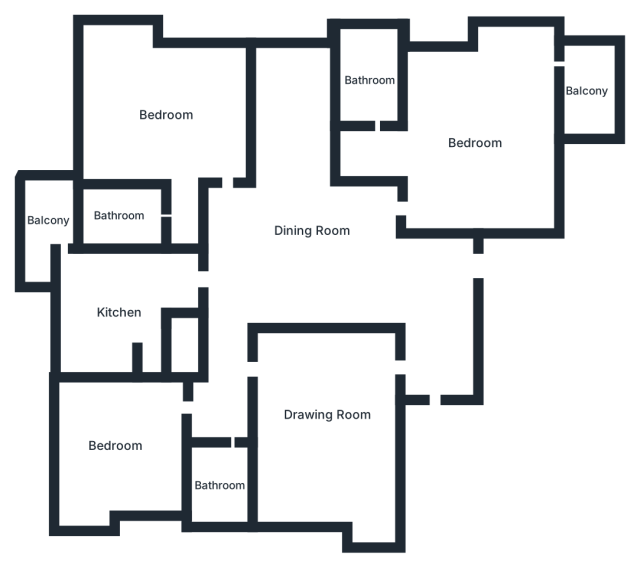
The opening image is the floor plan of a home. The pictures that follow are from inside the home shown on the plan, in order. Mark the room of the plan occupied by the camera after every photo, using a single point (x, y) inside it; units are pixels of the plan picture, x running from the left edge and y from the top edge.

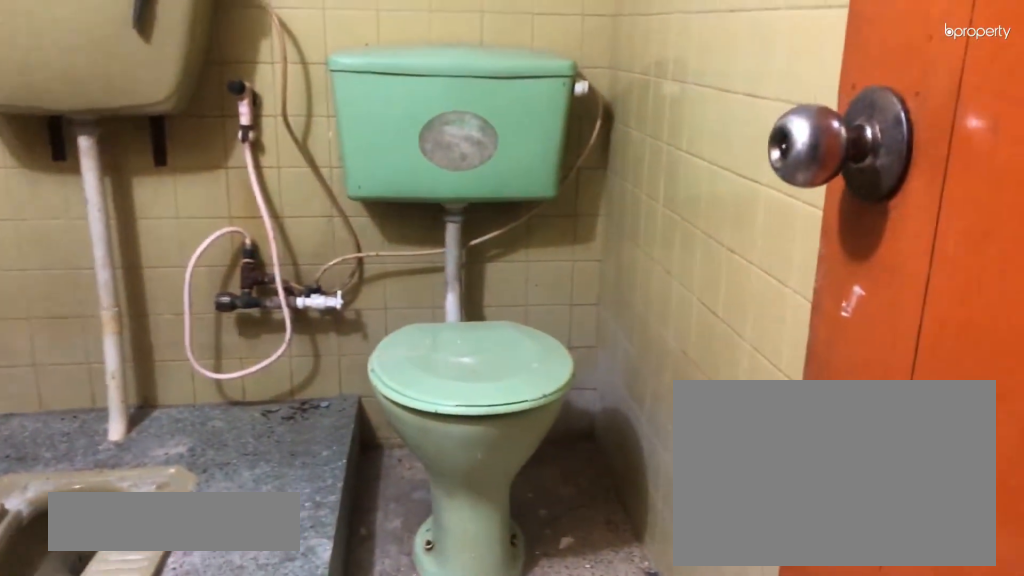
(119, 215)
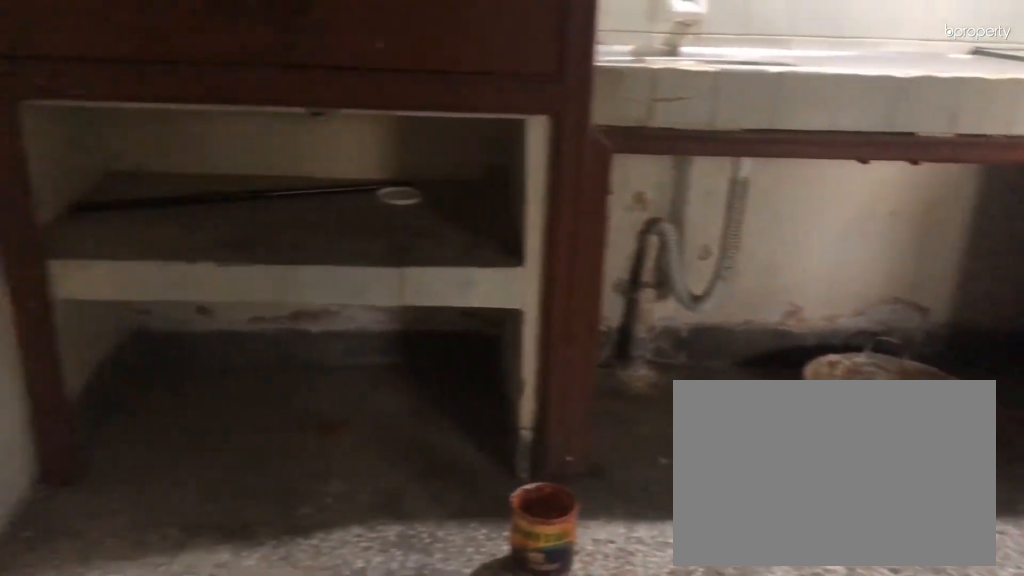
(115, 320)
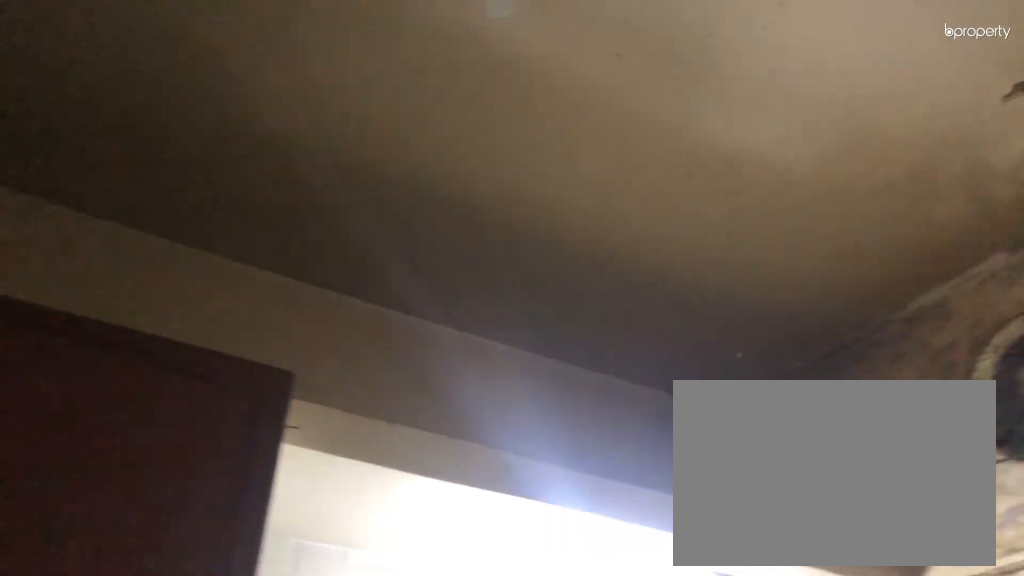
(115, 320)
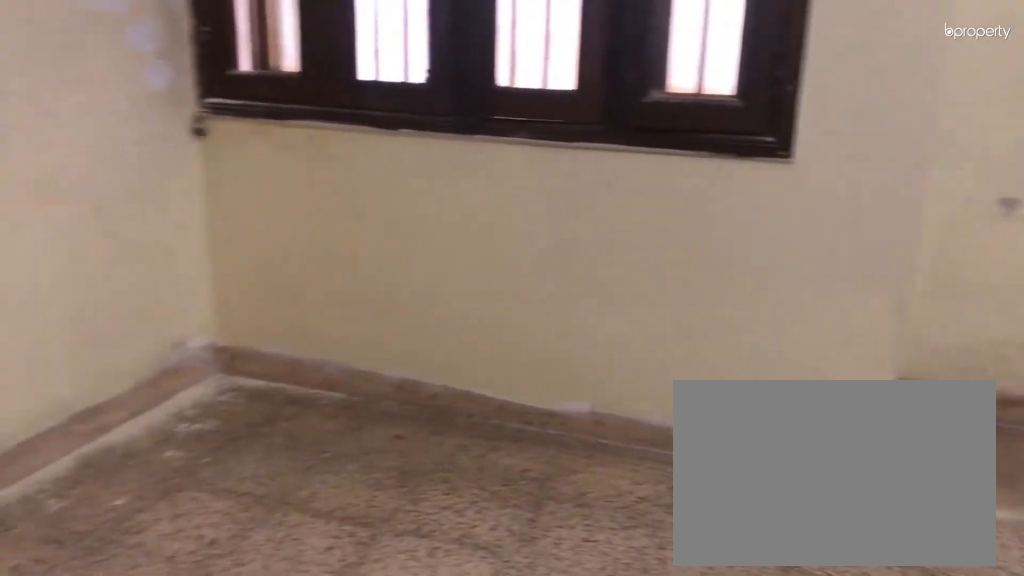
(119, 444)
